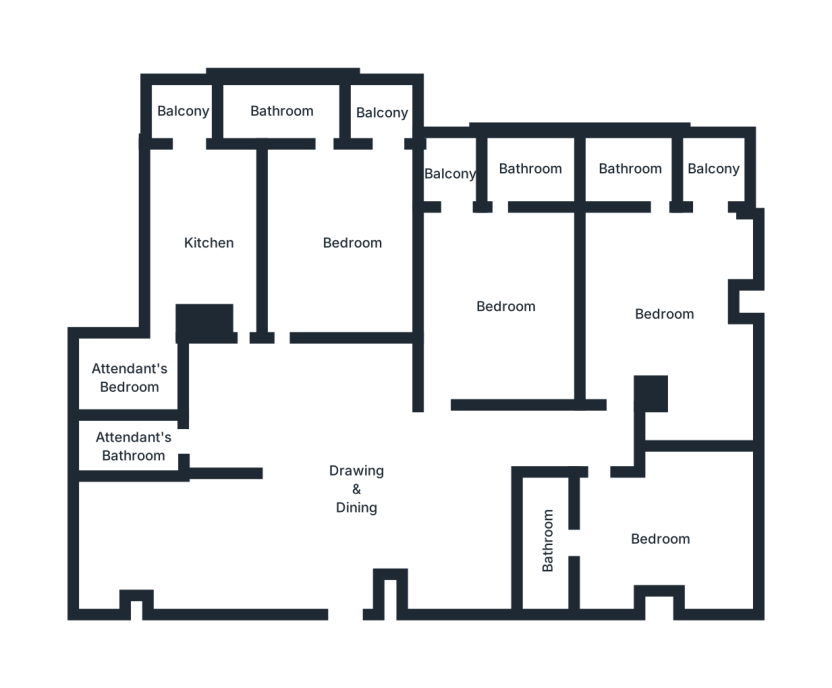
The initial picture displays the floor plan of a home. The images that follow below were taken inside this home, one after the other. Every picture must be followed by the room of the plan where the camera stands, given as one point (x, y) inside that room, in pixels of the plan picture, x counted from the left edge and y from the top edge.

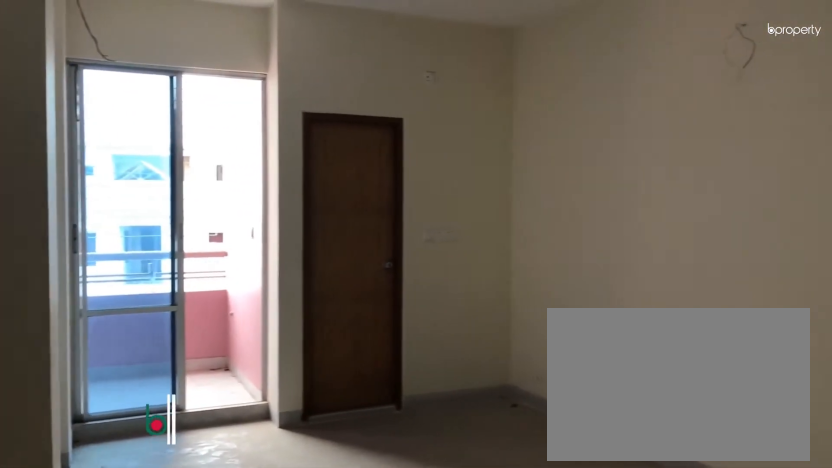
(506, 309)
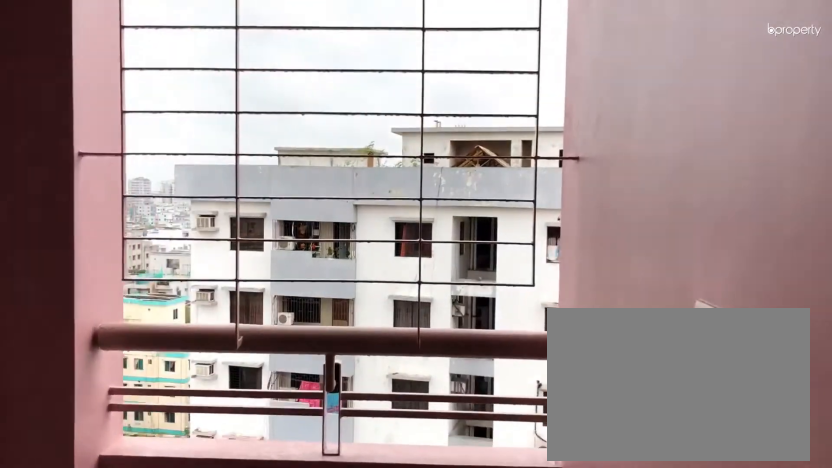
(451, 177)
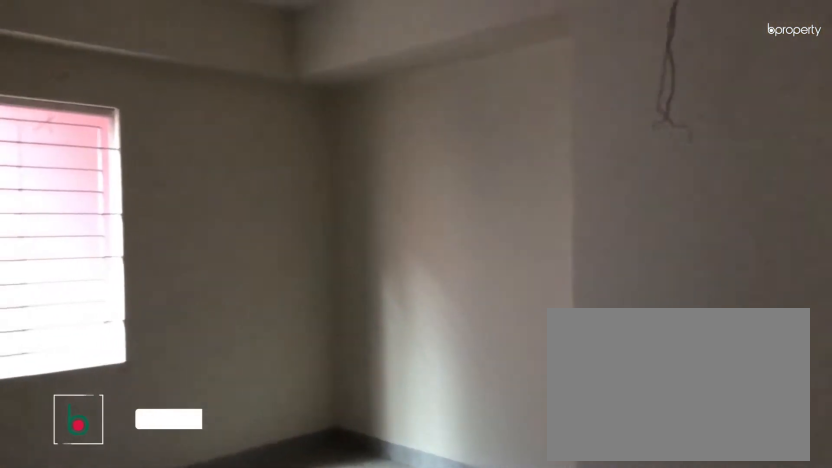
(658, 541)
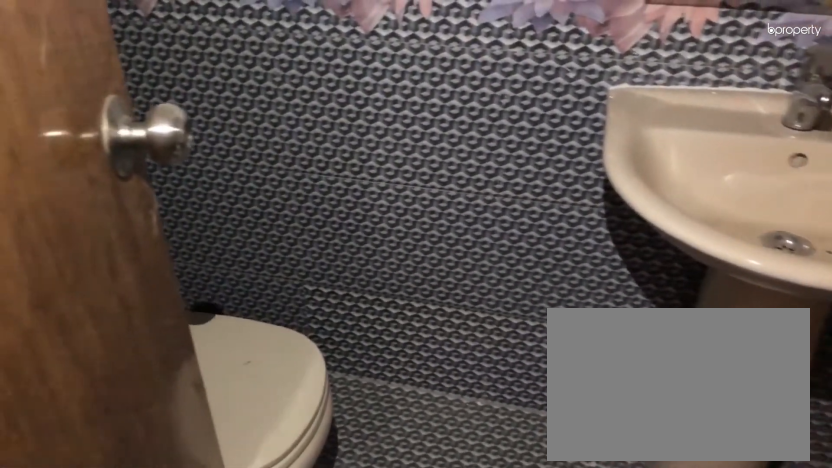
(548, 541)
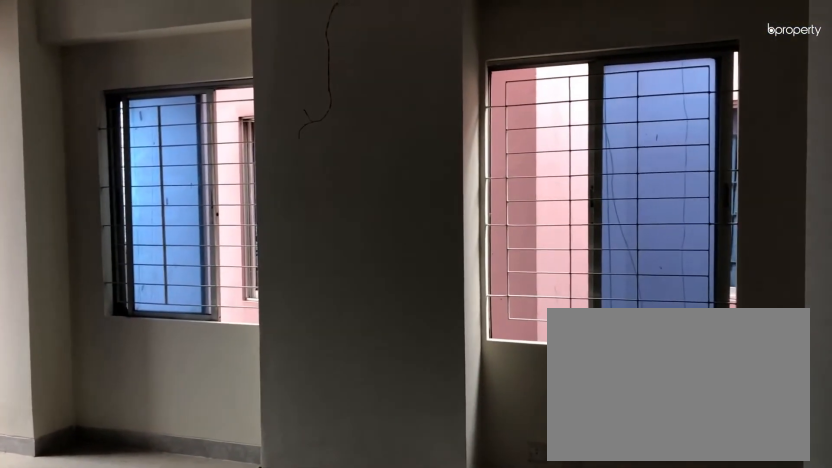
(665, 315)
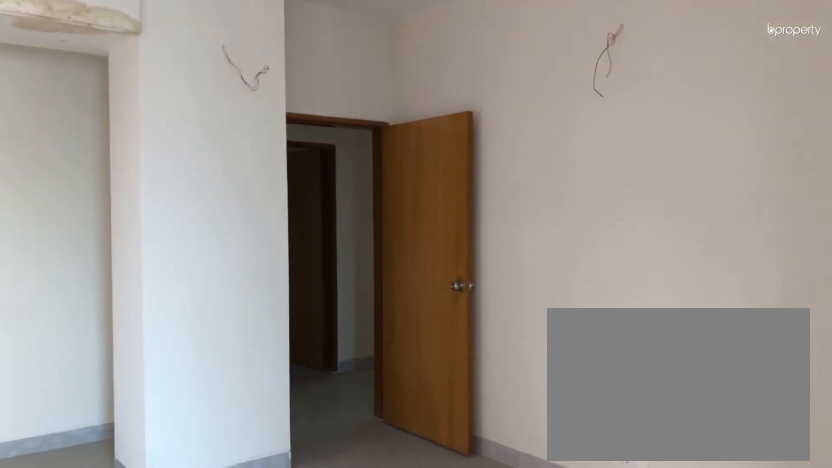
(666, 313)
